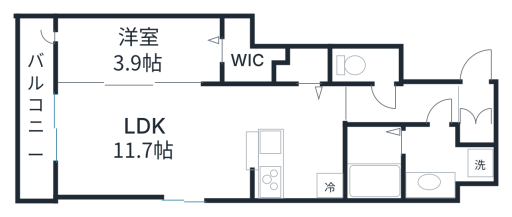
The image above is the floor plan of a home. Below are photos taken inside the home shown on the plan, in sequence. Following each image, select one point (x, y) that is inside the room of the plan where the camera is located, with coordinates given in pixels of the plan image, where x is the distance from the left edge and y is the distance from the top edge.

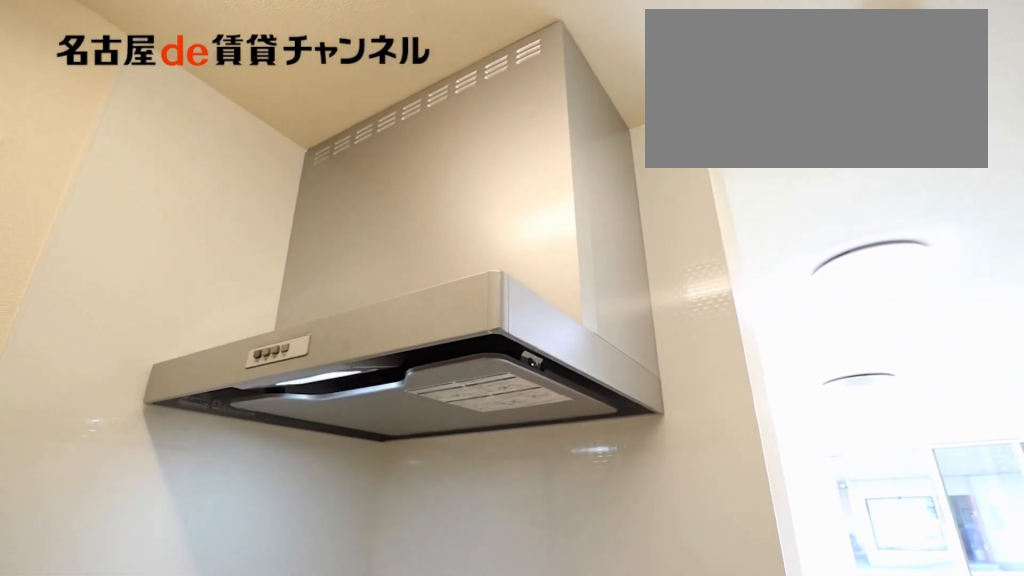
(302, 143)
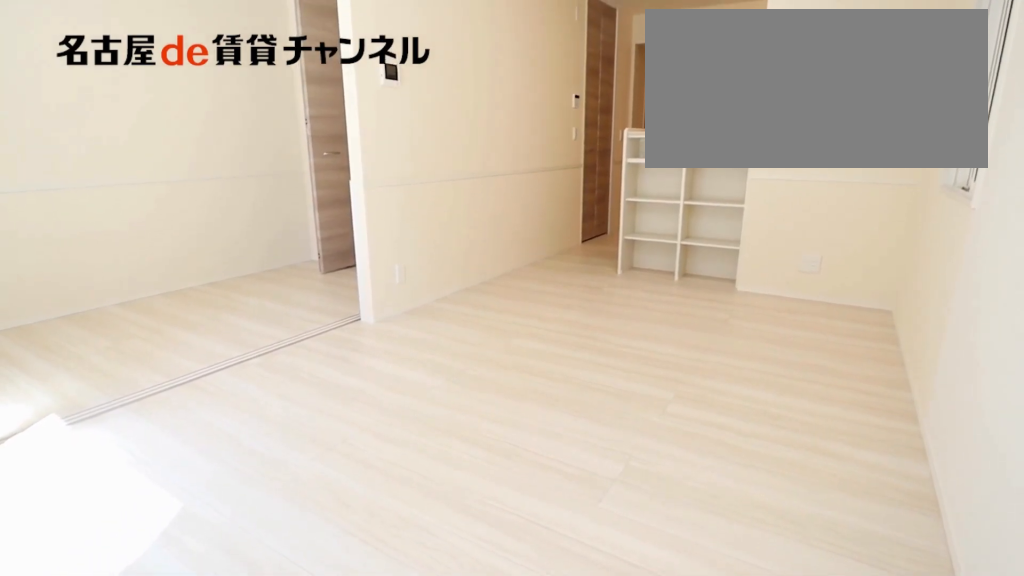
(155, 143)
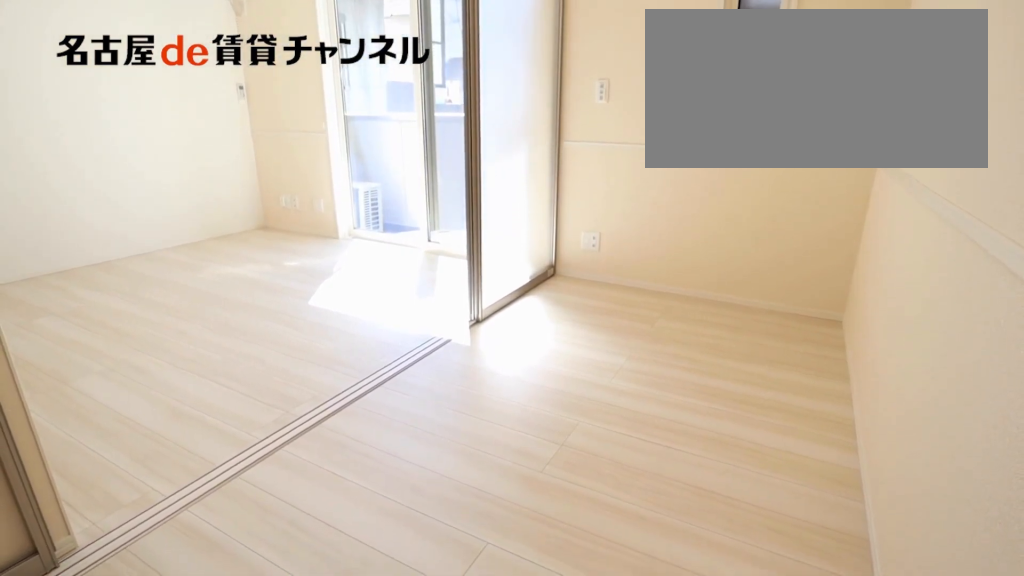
(139, 51)
